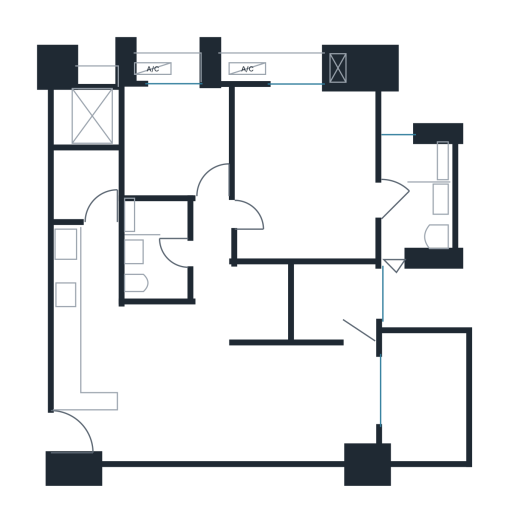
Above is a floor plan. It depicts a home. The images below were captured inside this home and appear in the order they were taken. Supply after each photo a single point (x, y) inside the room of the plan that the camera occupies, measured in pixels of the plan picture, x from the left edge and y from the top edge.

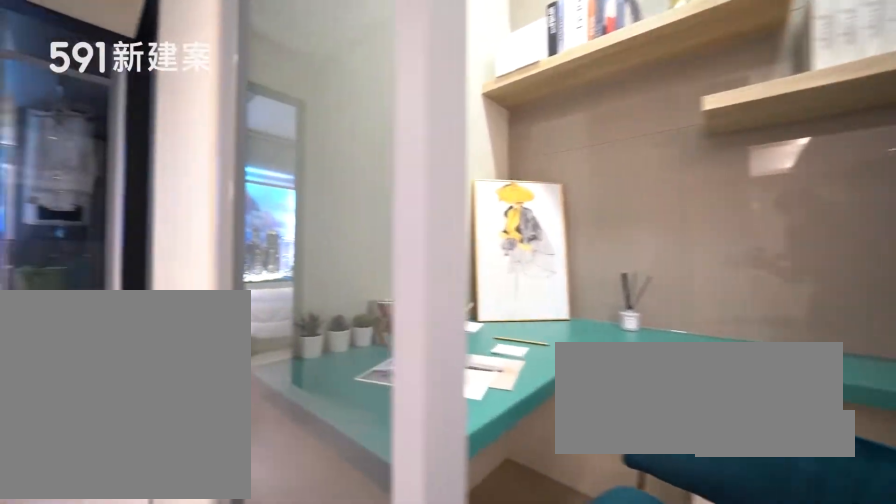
(262, 299)
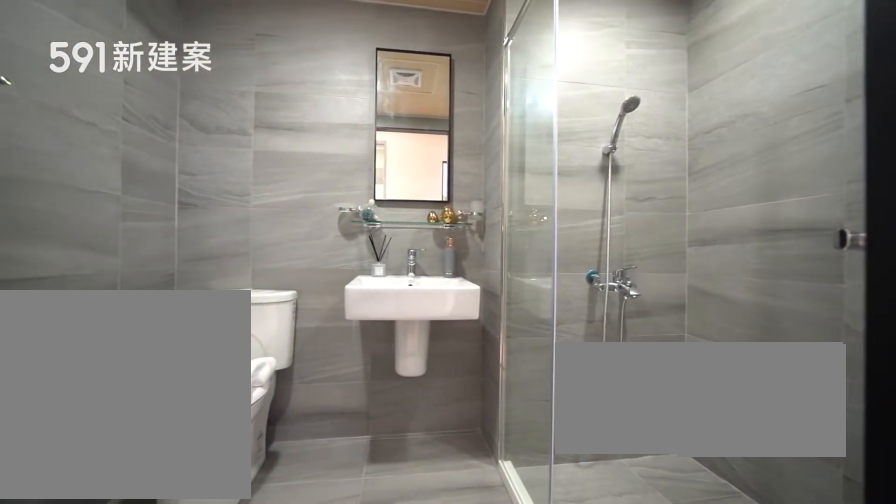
(154, 250)
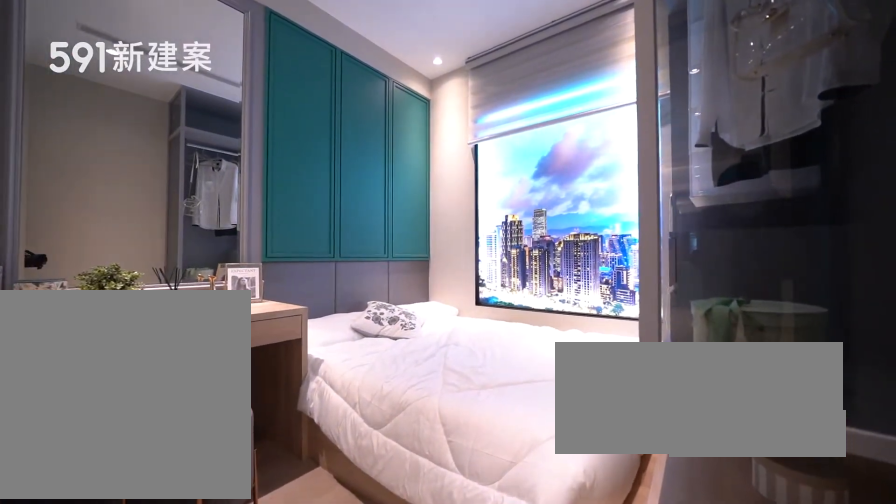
(175, 140)
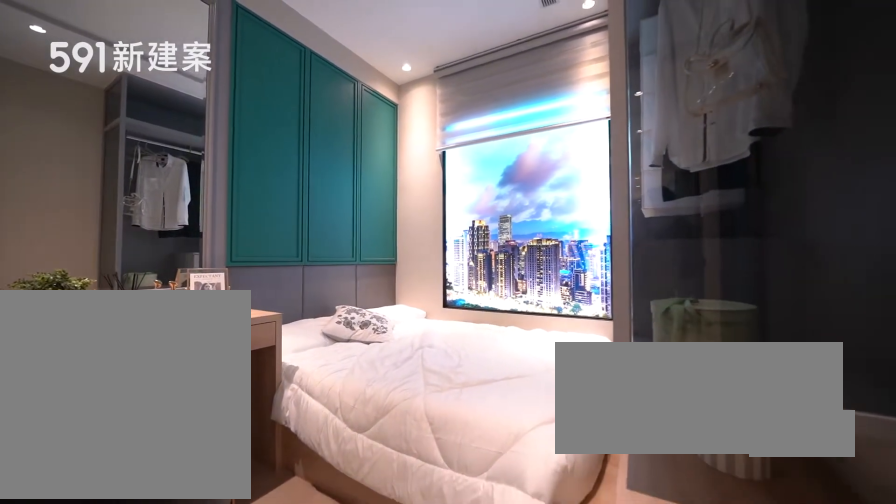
(175, 140)
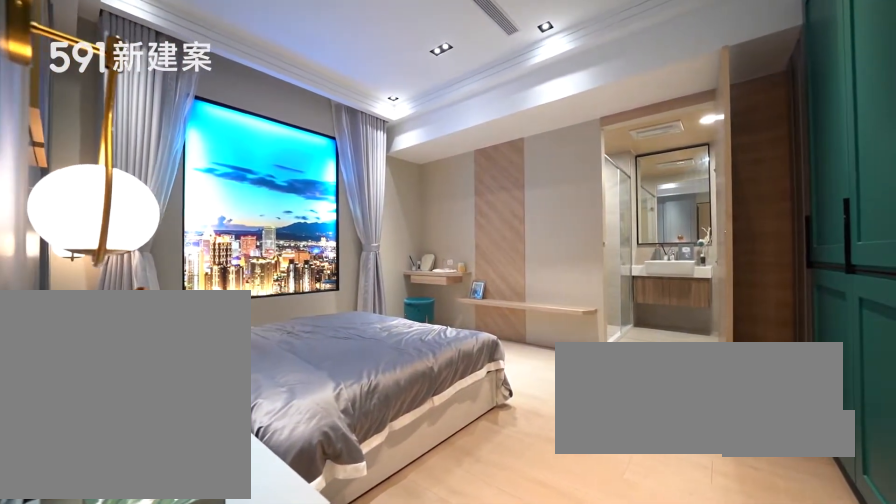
(307, 172)
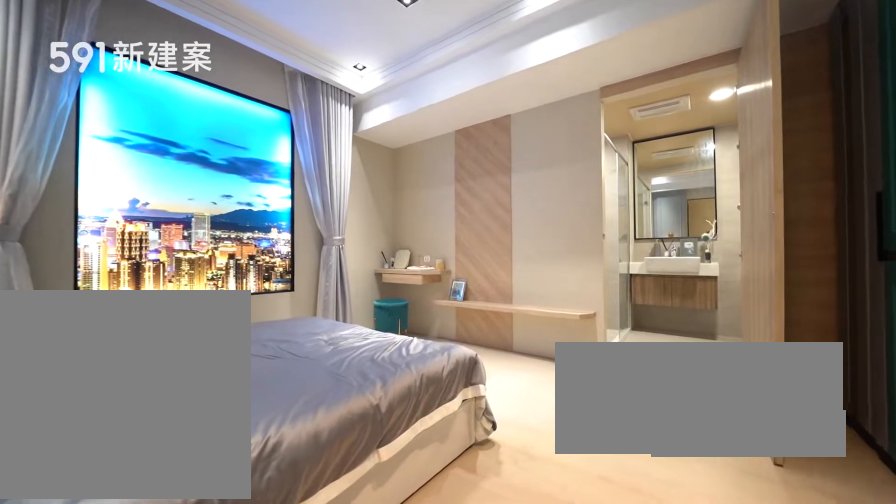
(307, 172)
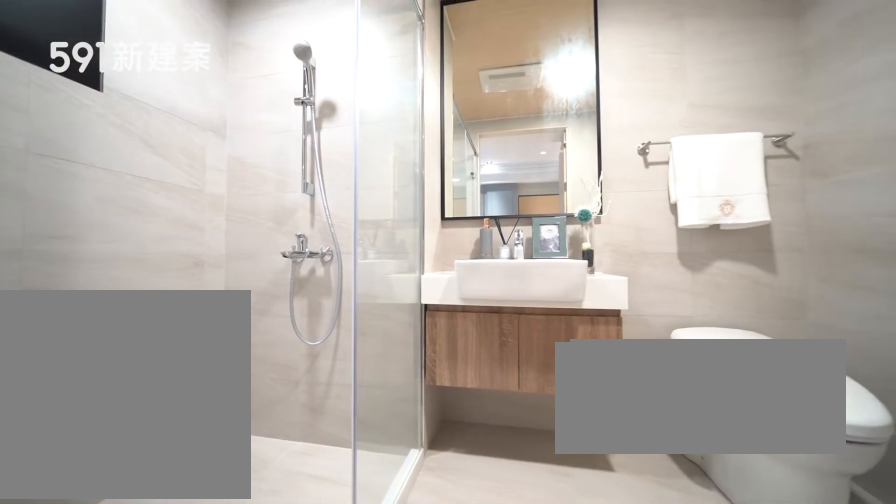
(419, 200)
